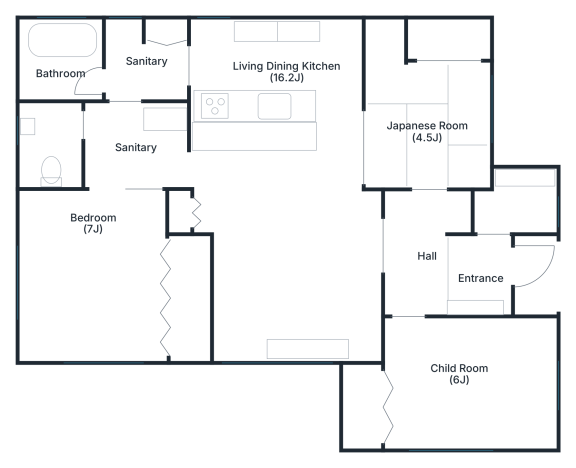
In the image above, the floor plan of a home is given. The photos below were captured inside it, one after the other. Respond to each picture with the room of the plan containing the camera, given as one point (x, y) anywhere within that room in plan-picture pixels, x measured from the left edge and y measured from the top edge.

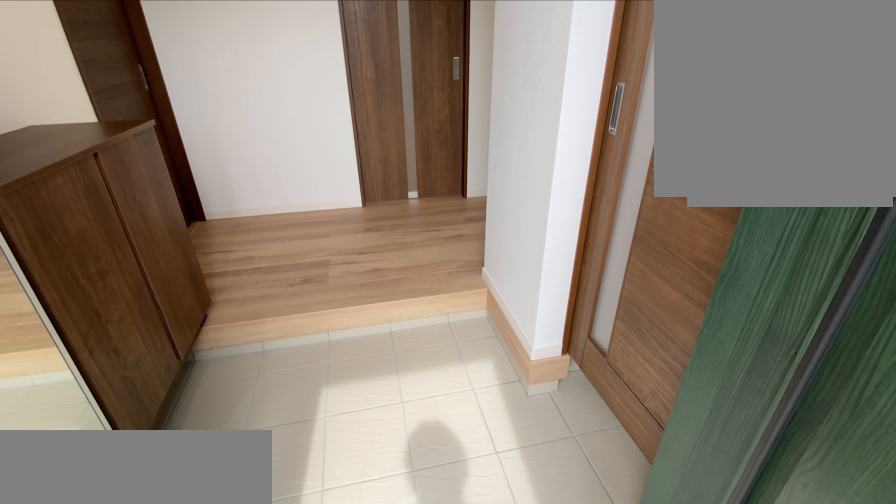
(478, 270)
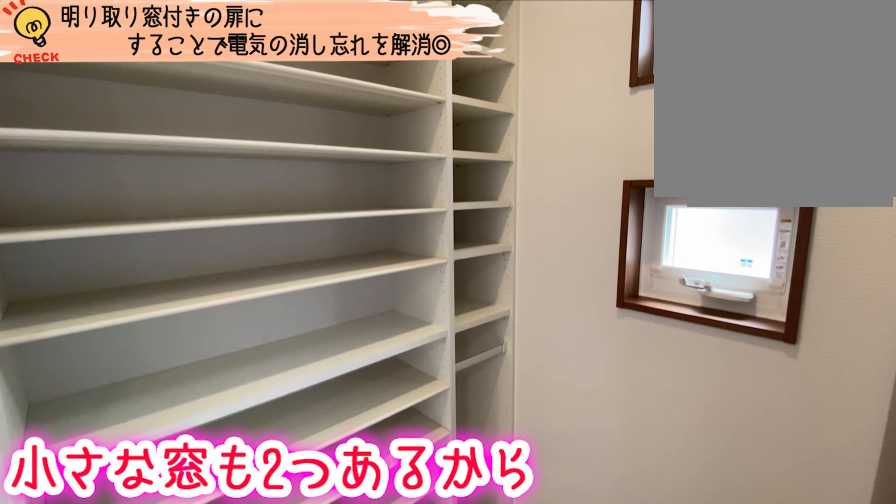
(517, 205)
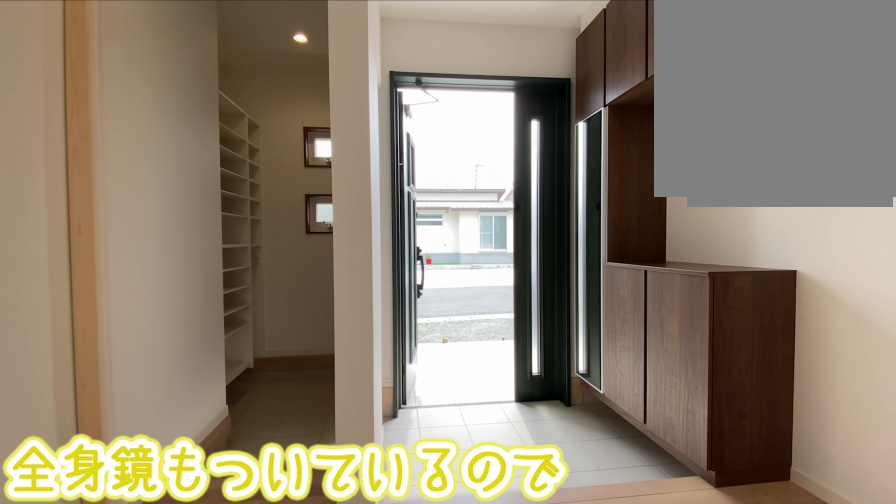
(478, 271)
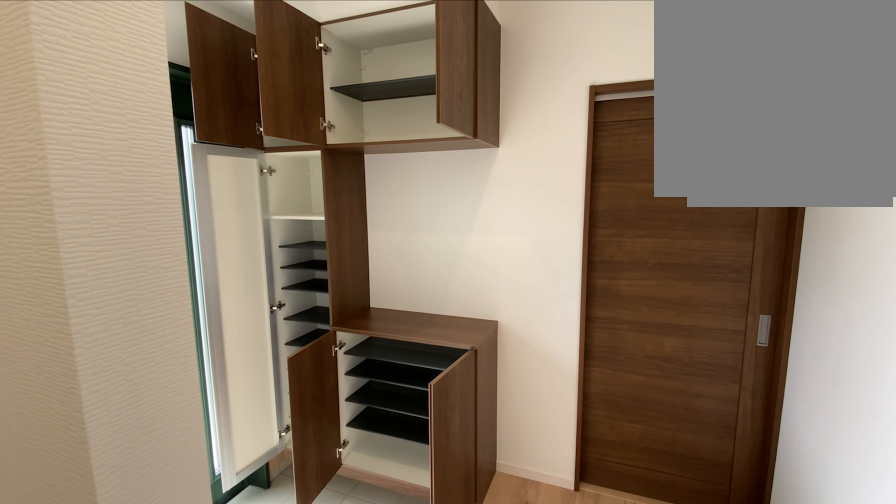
(478, 271)
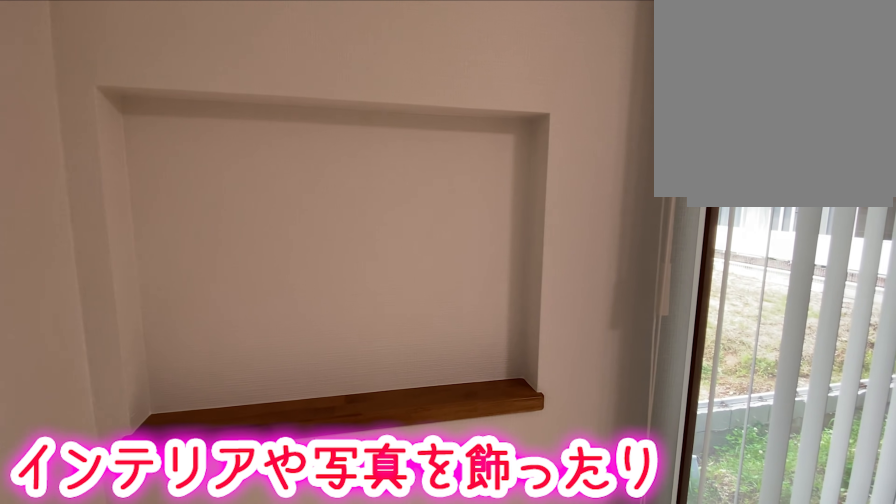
(289, 243)
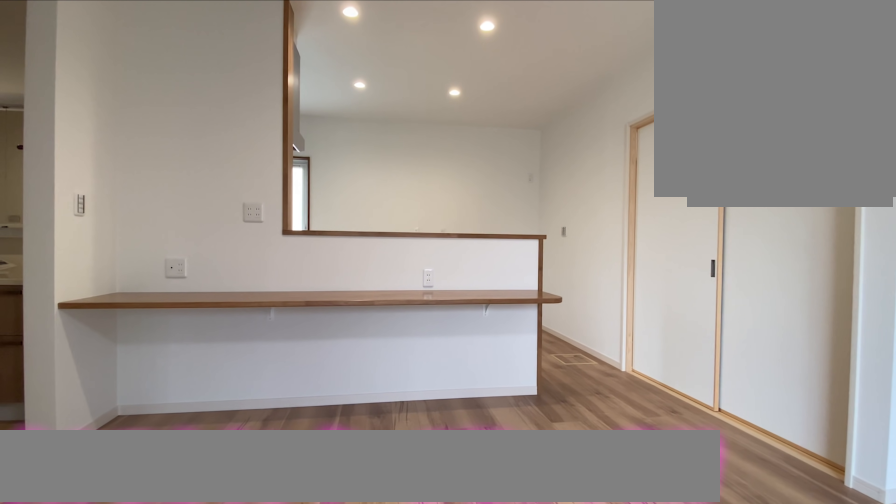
(289, 243)
